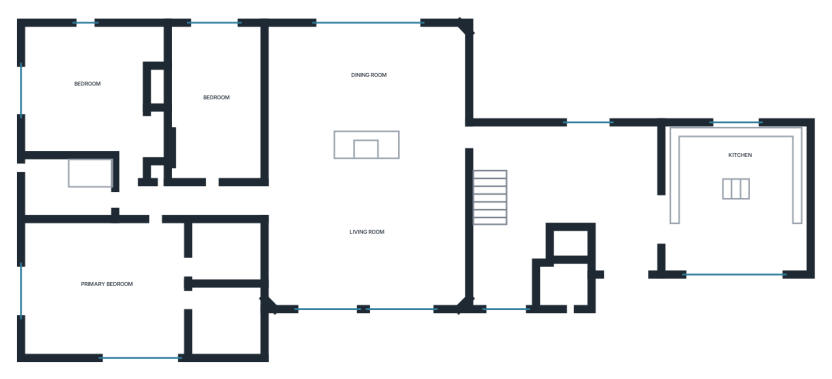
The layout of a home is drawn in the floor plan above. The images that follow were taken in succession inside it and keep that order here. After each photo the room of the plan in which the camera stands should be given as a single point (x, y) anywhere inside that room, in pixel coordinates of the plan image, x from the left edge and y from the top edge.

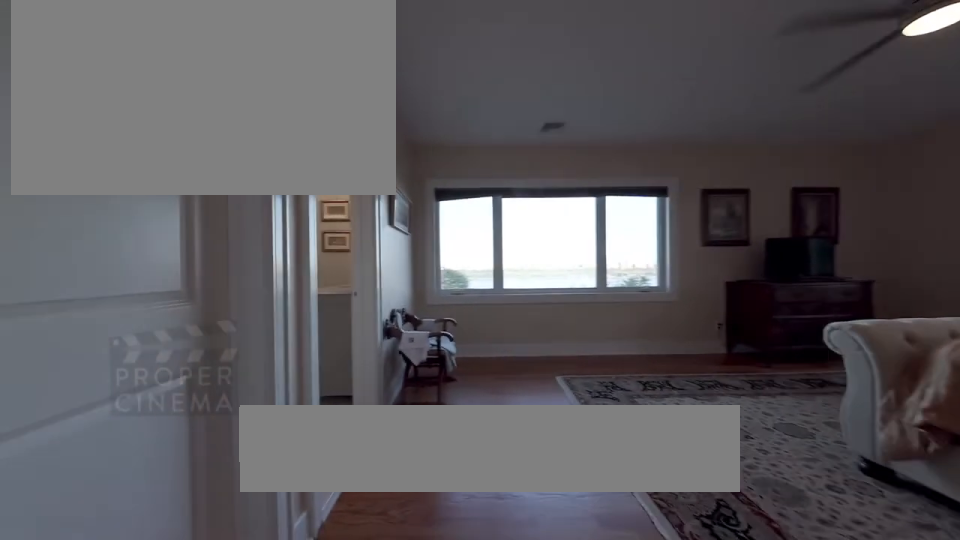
(104, 288)
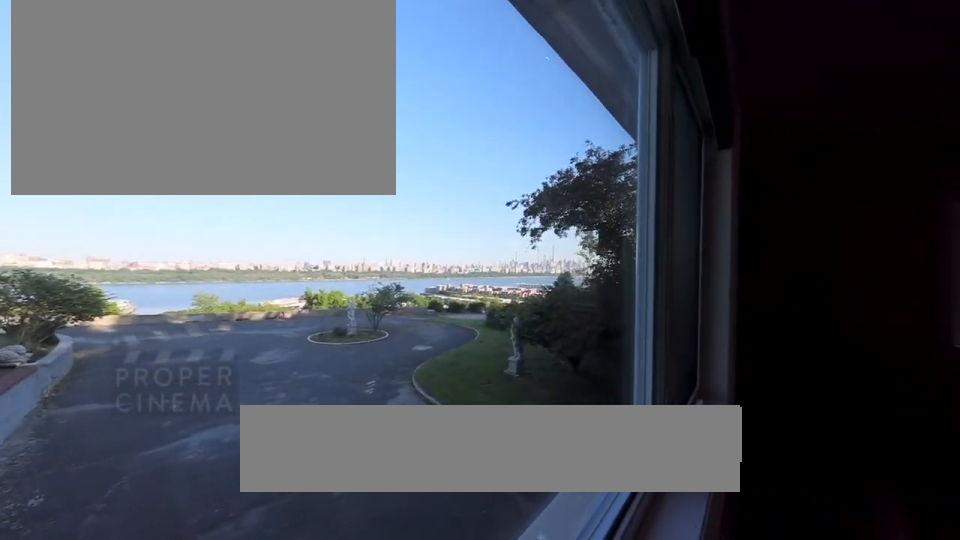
(104, 288)
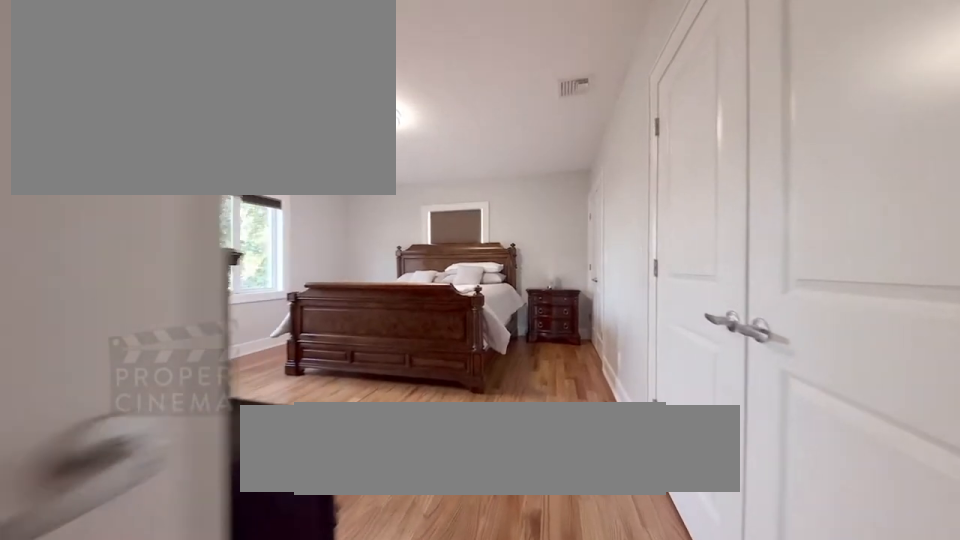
(87, 99)
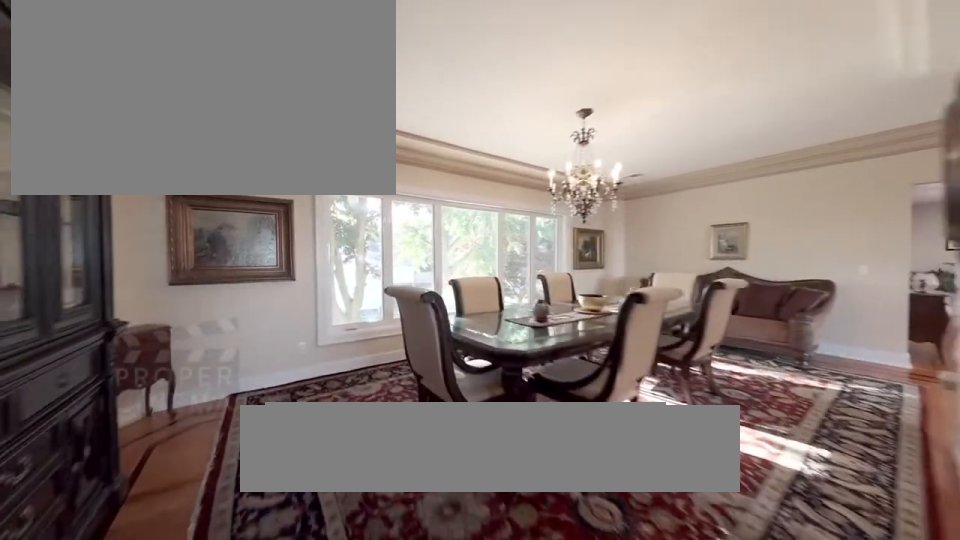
(367, 88)
